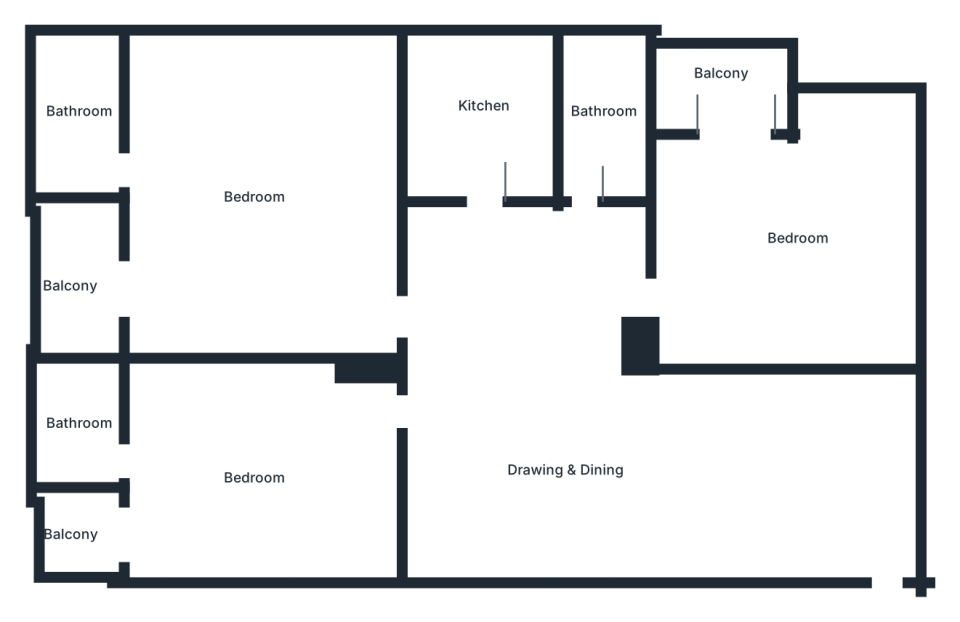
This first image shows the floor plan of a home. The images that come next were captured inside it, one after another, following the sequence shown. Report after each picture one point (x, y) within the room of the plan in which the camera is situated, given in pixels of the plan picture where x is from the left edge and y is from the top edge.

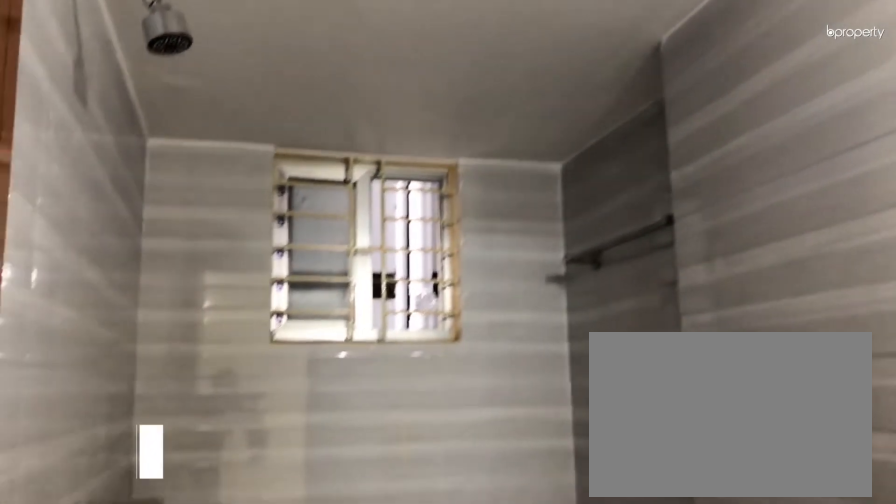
(597, 116)
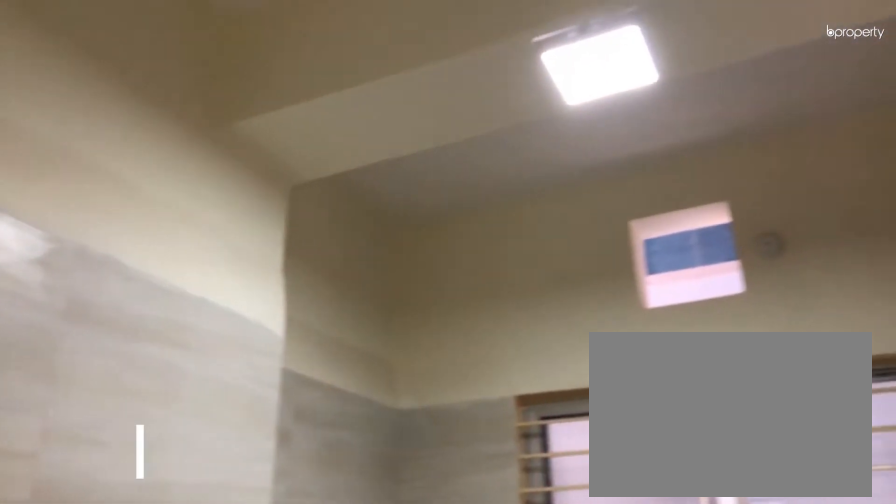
(479, 116)
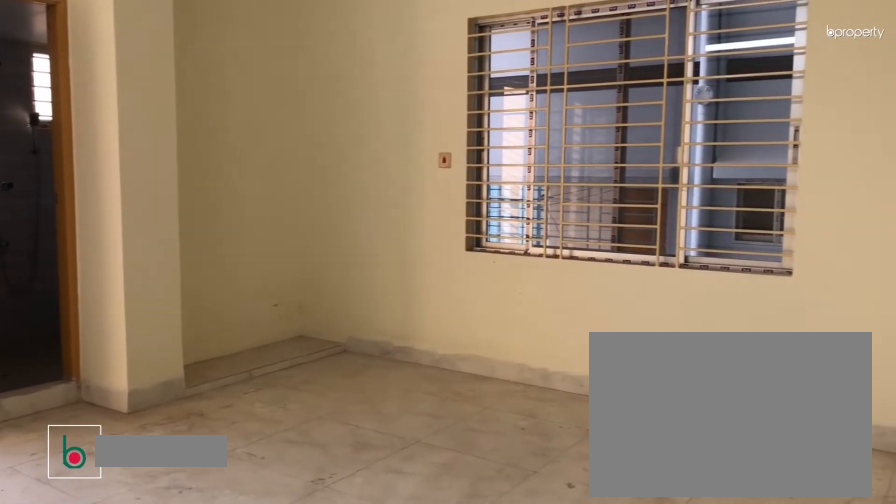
(244, 196)
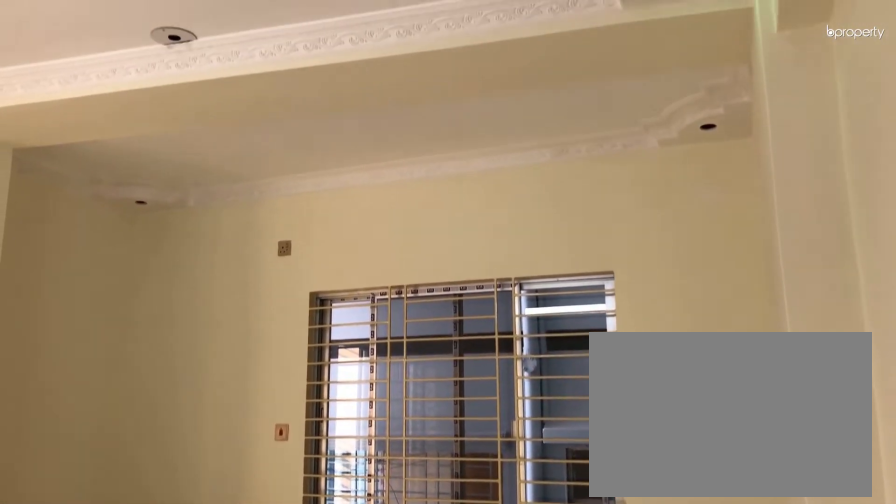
(244, 196)
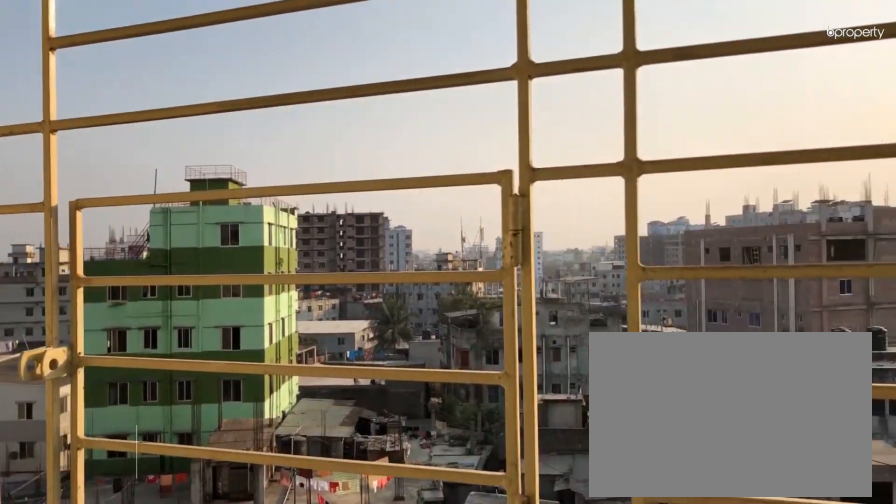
(81, 284)
